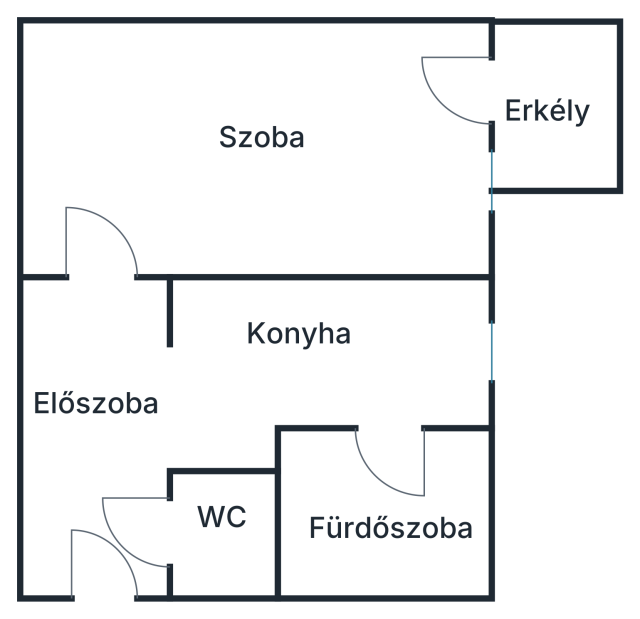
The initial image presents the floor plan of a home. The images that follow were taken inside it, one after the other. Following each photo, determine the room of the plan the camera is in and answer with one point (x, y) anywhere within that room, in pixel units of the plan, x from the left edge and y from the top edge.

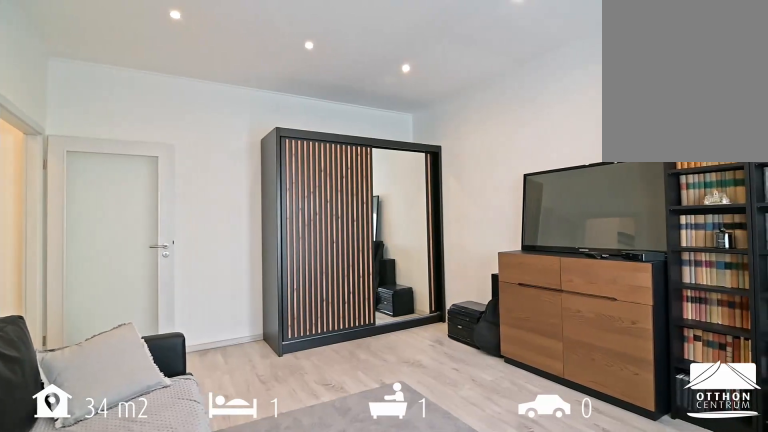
(260, 137)
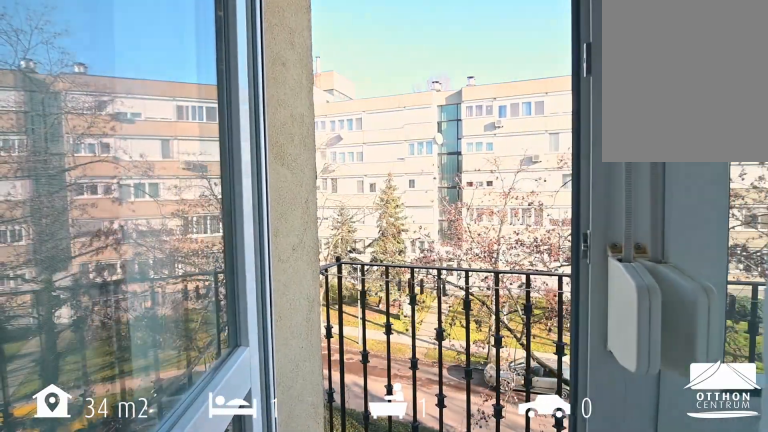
(553, 110)
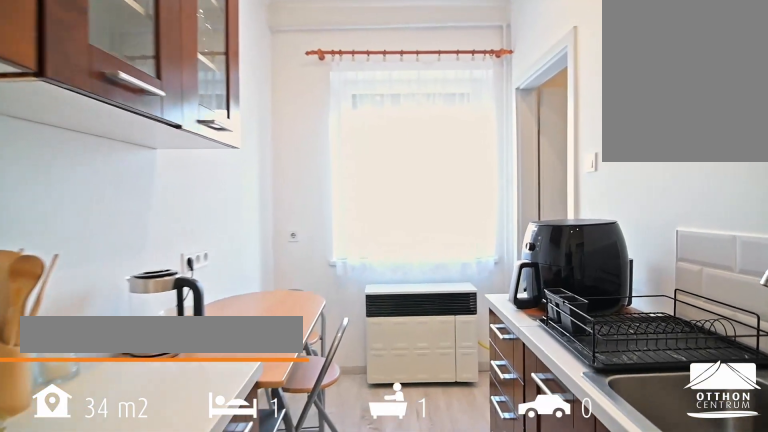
(316, 364)
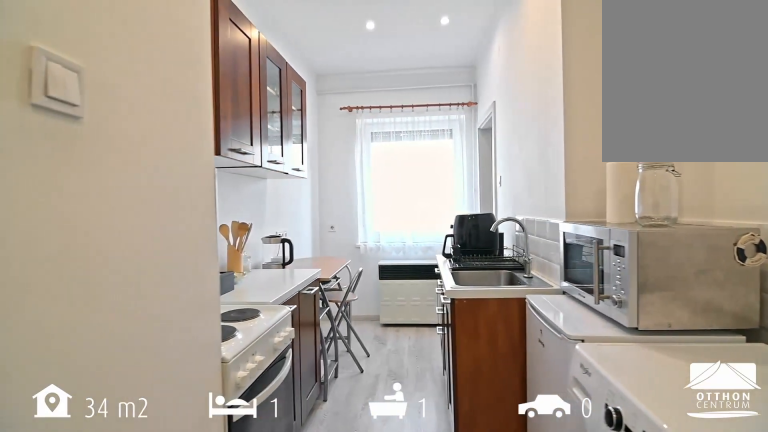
(316, 364)
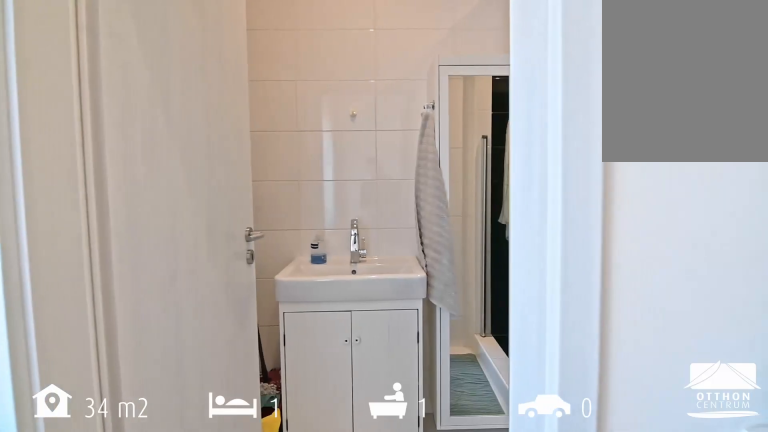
(404, 529)
